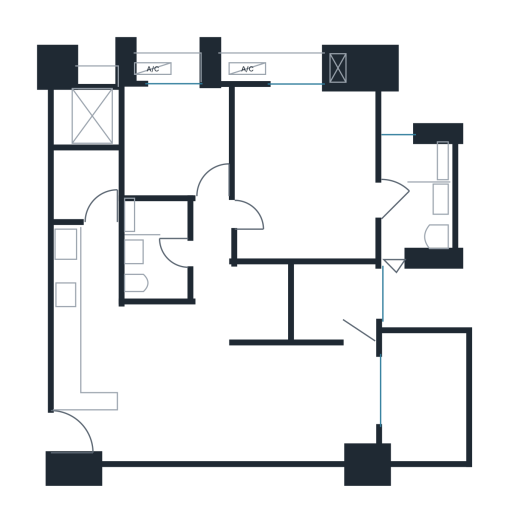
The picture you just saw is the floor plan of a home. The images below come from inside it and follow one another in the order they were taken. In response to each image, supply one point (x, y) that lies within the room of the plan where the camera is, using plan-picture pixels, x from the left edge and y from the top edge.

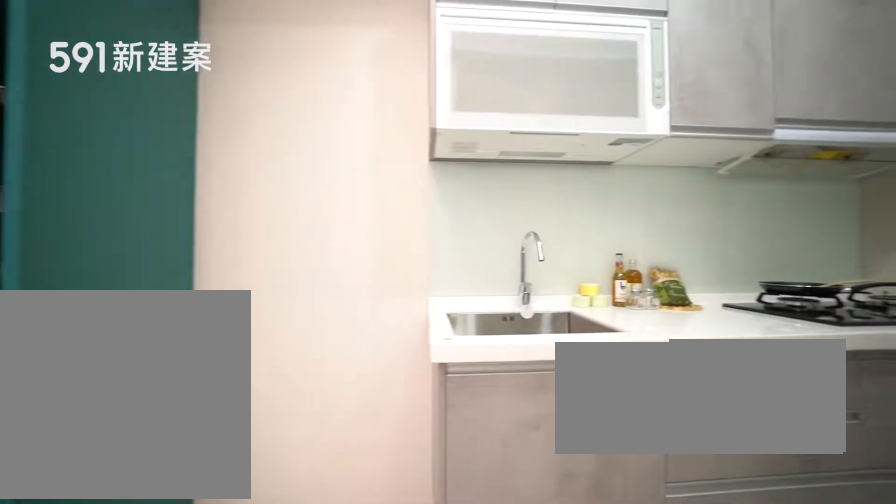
(85, 309)
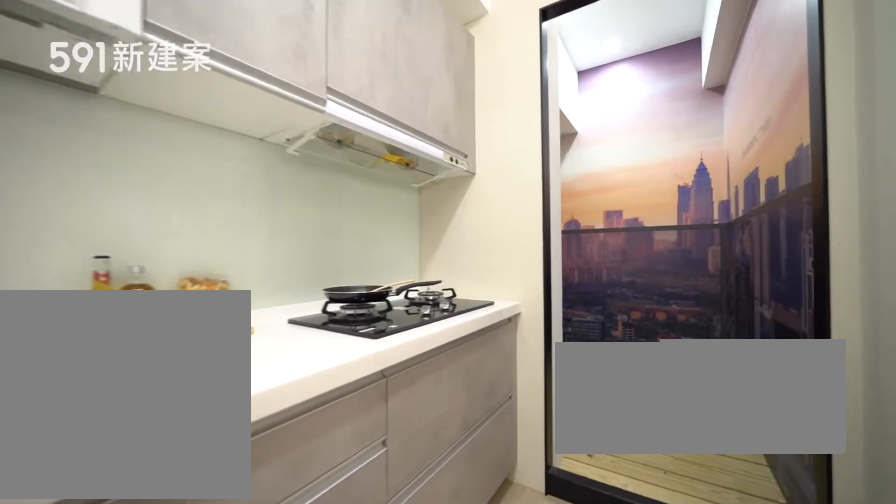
(85, 309)
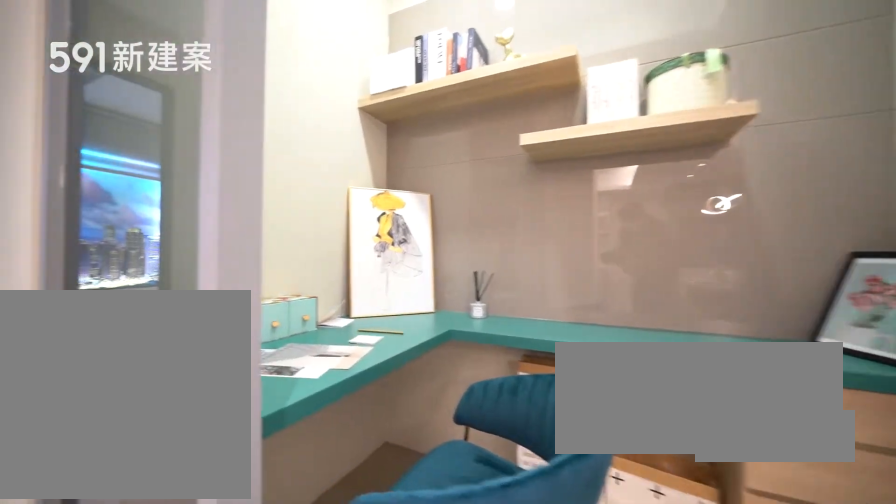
(262, 299)
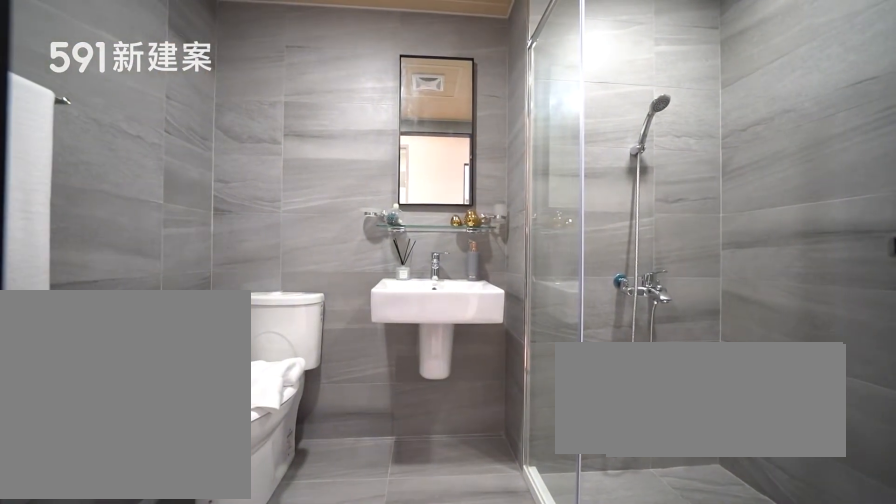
(154, 250)
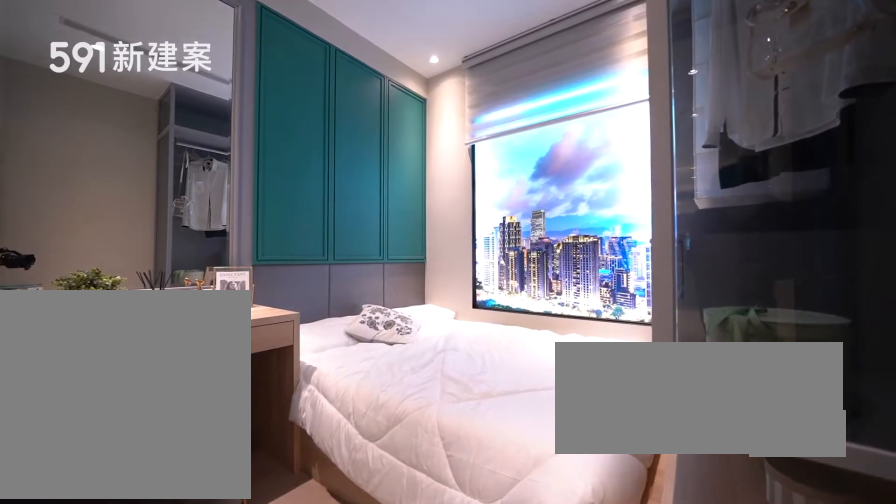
(175, 140)
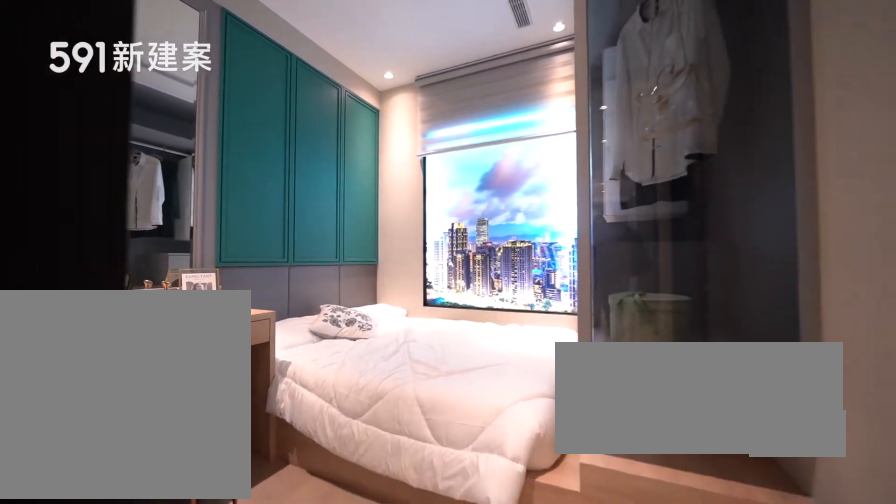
(175, 140)
